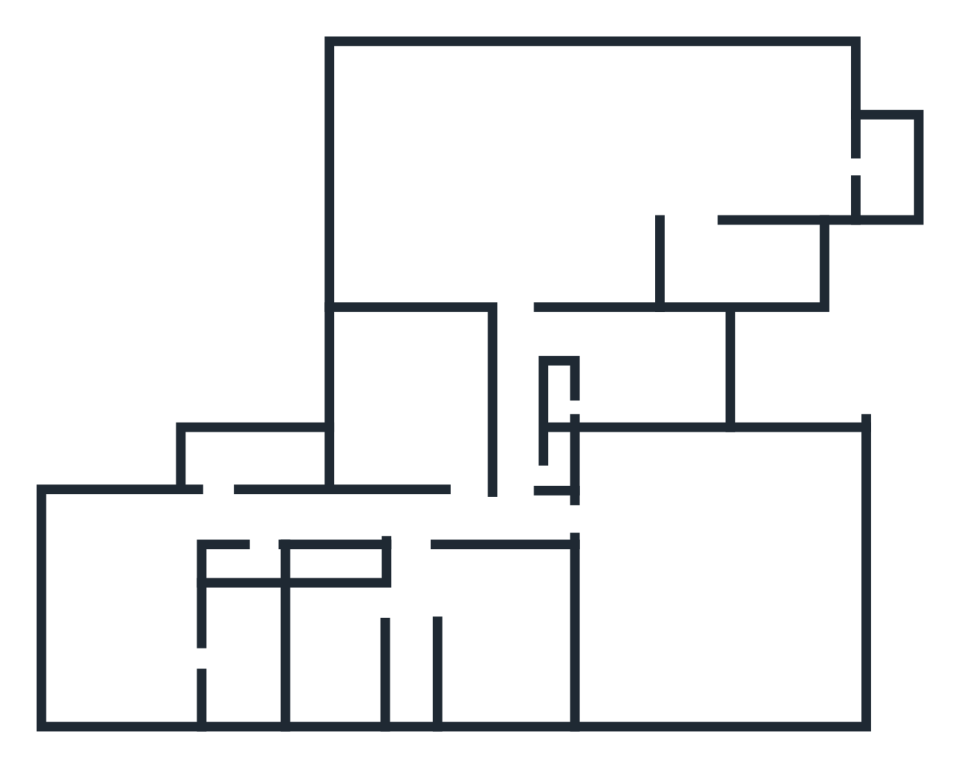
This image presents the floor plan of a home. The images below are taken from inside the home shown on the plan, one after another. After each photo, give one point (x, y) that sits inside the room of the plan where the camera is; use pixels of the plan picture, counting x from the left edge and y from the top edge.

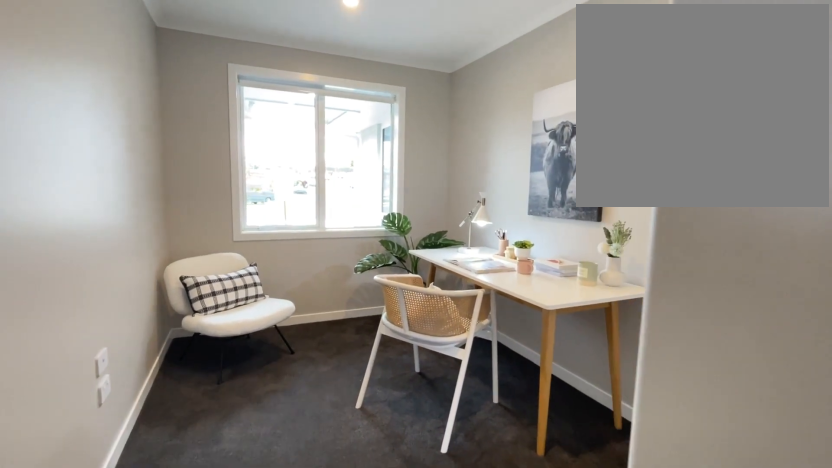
(654, 366)
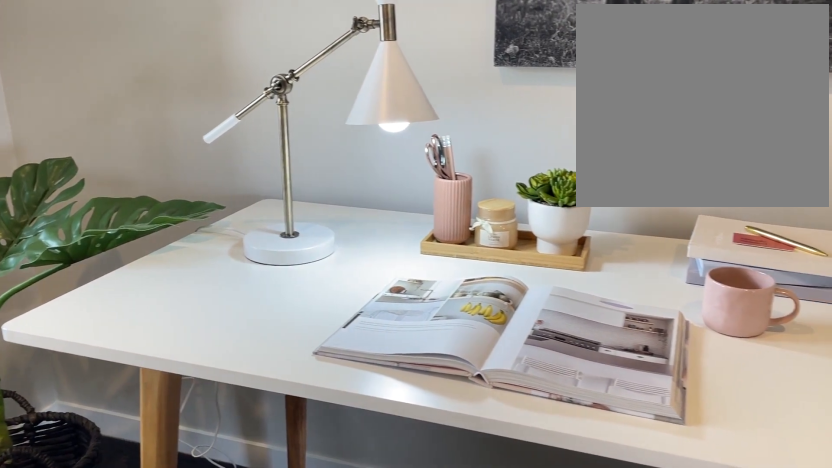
(654, 366)
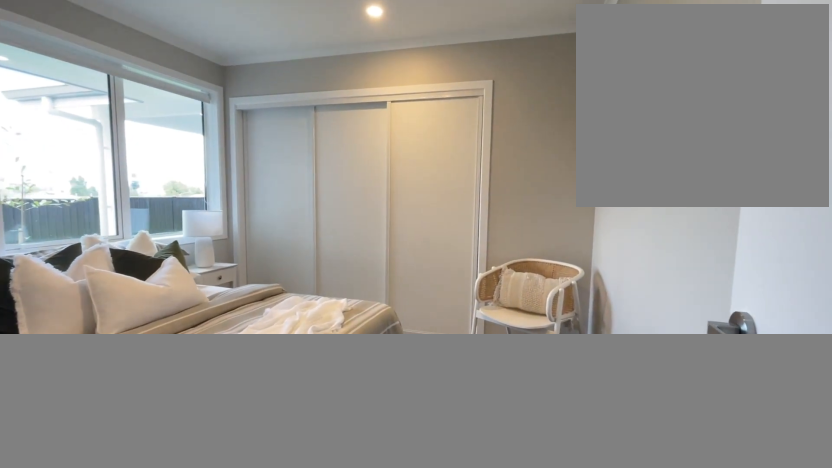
(413, 399)
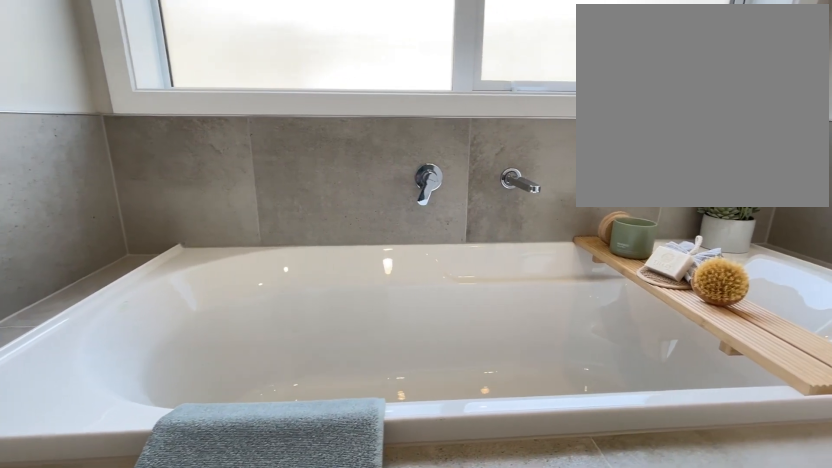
(333, 653)
